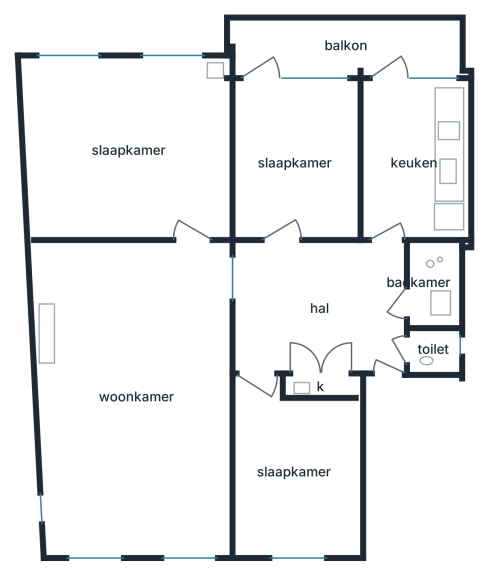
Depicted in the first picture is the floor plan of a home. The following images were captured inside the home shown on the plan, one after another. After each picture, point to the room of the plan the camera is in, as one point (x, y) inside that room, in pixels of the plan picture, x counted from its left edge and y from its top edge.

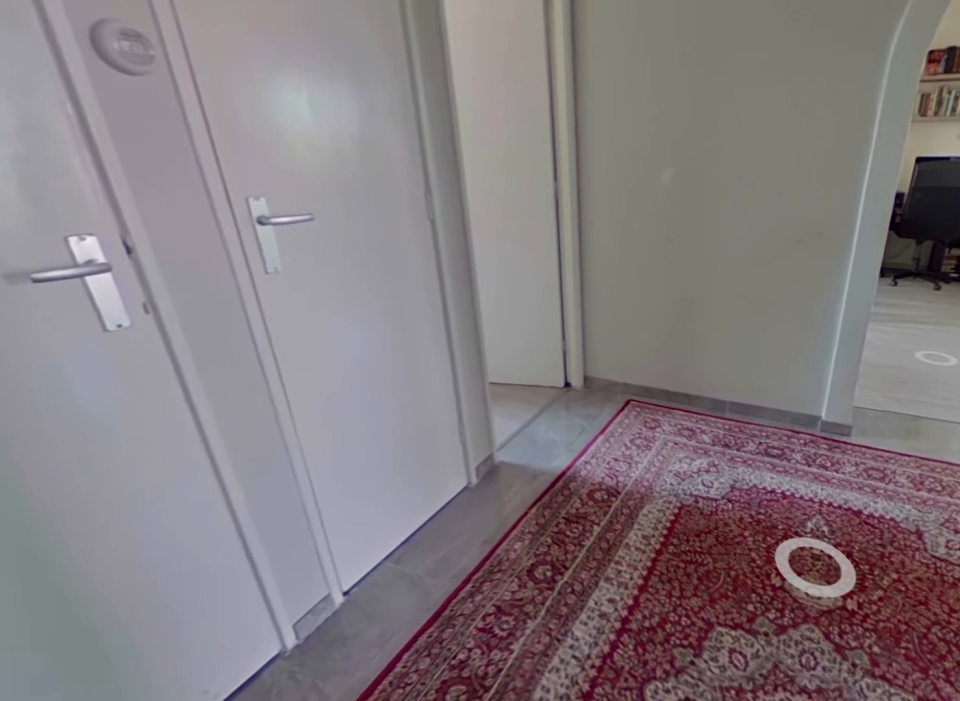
(318, 304)
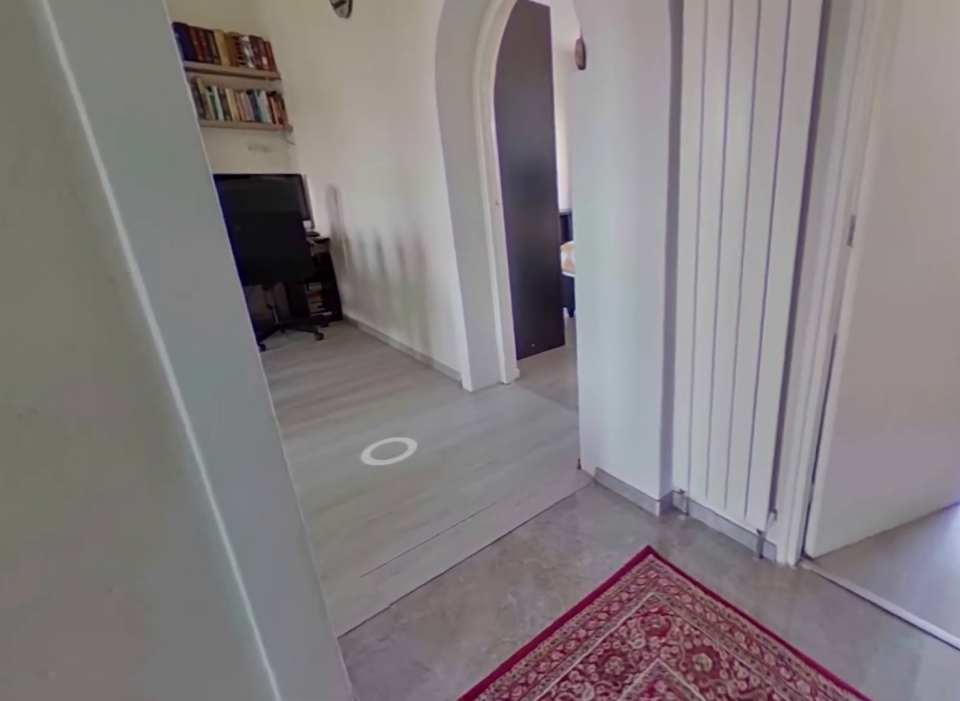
(318, 304)
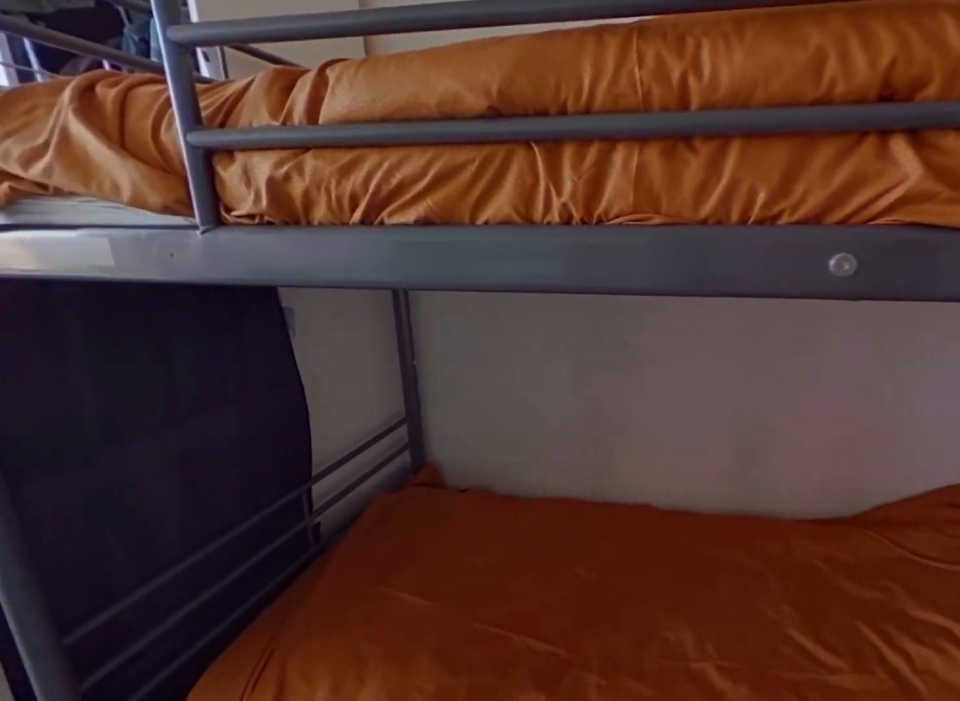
(294, 160)
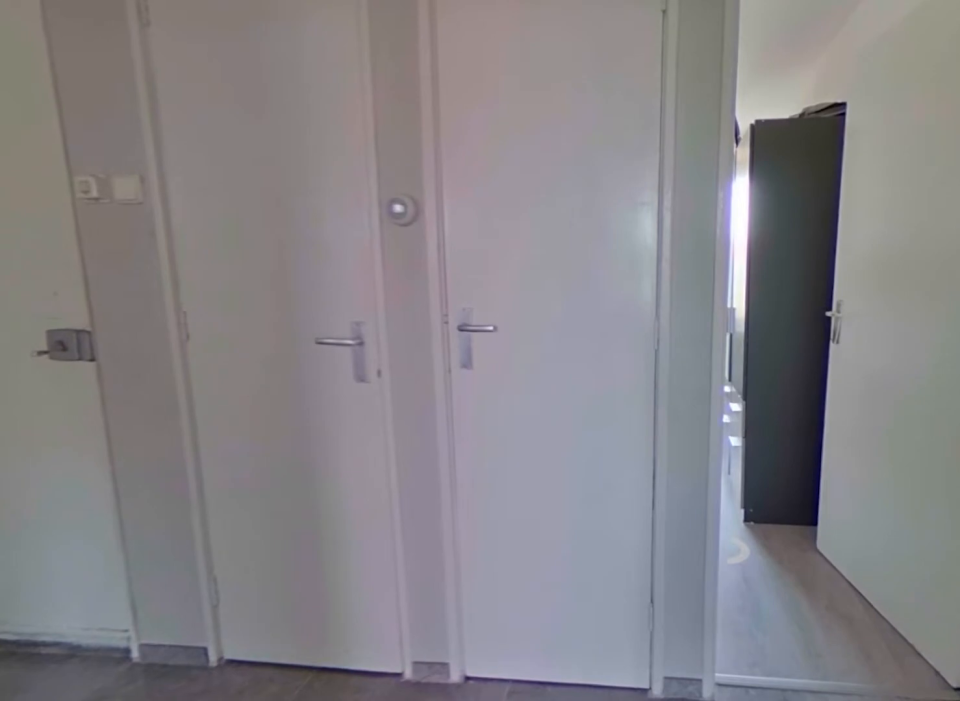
(318, 304)
